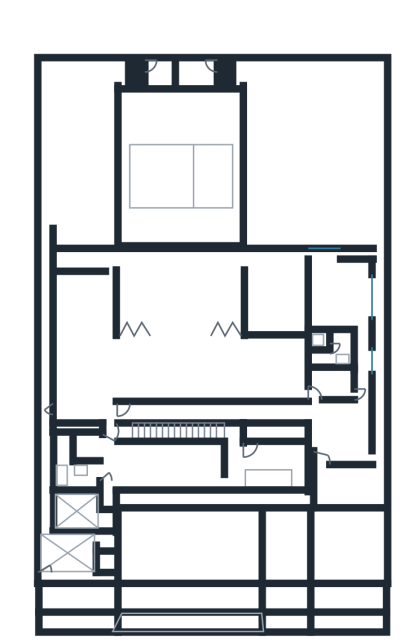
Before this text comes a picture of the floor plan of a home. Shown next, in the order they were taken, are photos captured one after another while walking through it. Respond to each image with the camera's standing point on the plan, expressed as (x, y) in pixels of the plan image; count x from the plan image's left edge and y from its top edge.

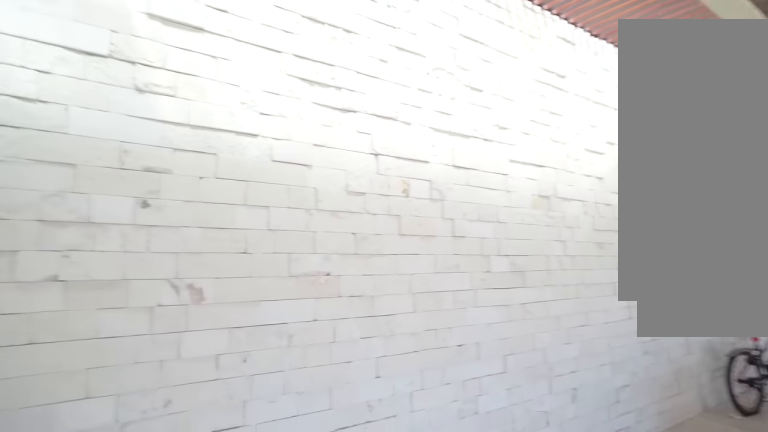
(146, 509)
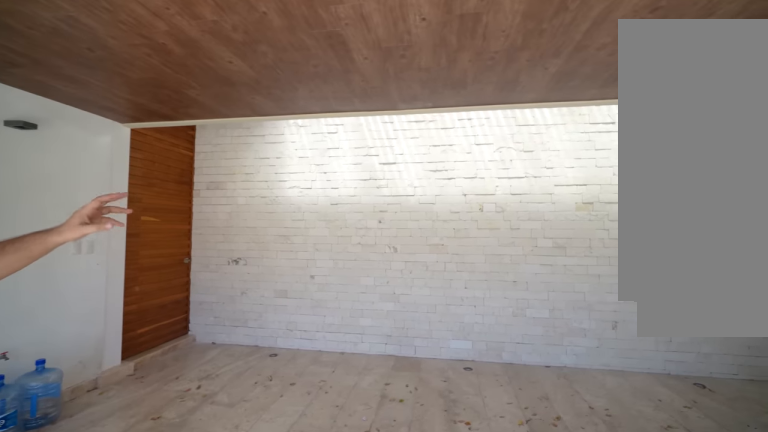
(157, 530)
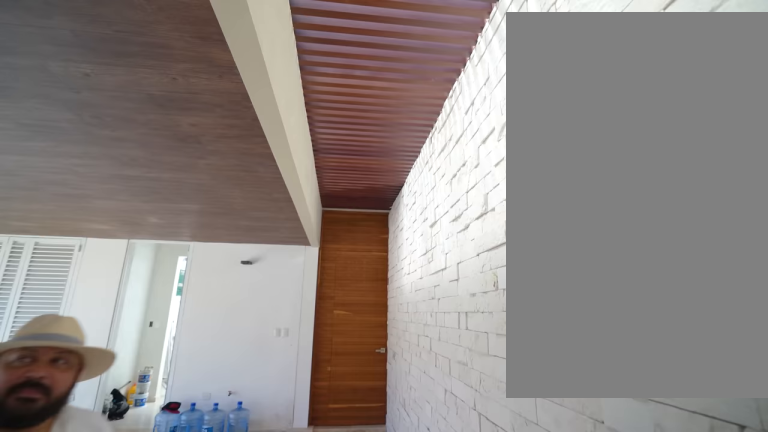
(167, 505)
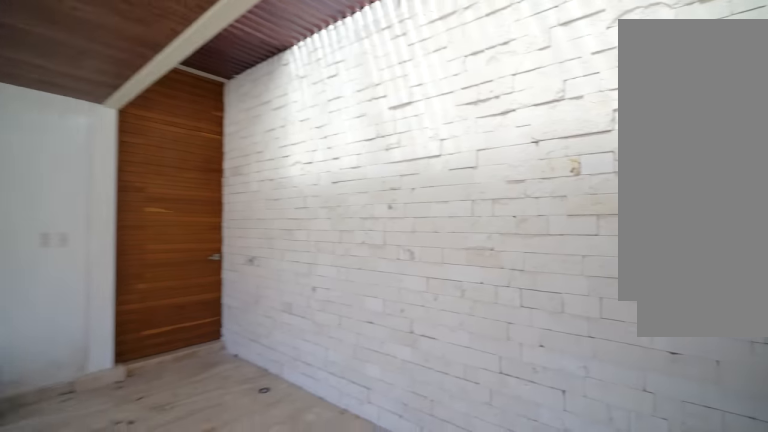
(163, 507)
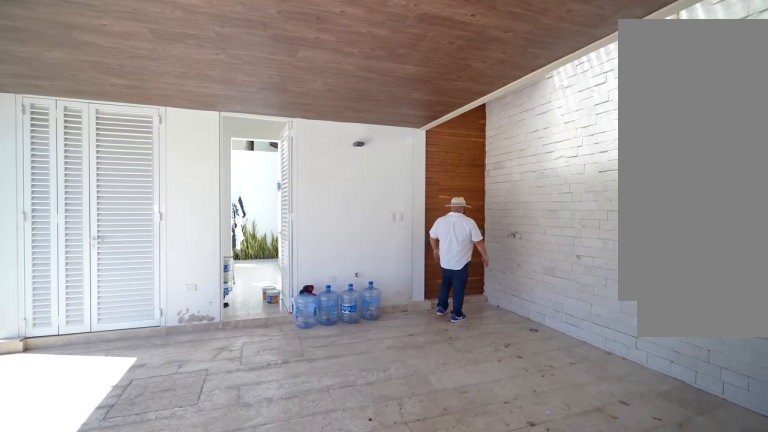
(173, 537)
